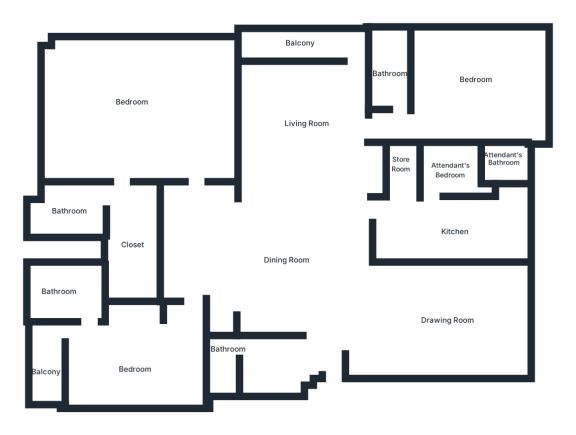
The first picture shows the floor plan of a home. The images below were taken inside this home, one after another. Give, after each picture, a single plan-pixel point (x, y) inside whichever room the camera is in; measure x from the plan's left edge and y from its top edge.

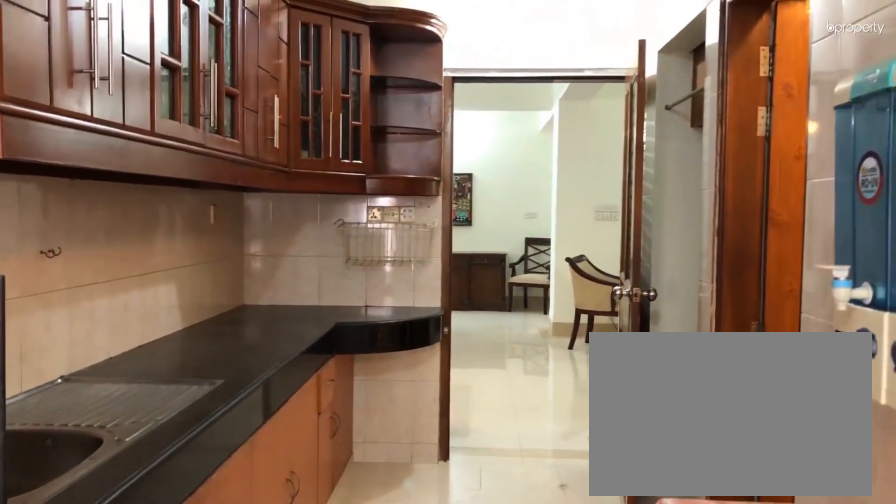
(446, 233)
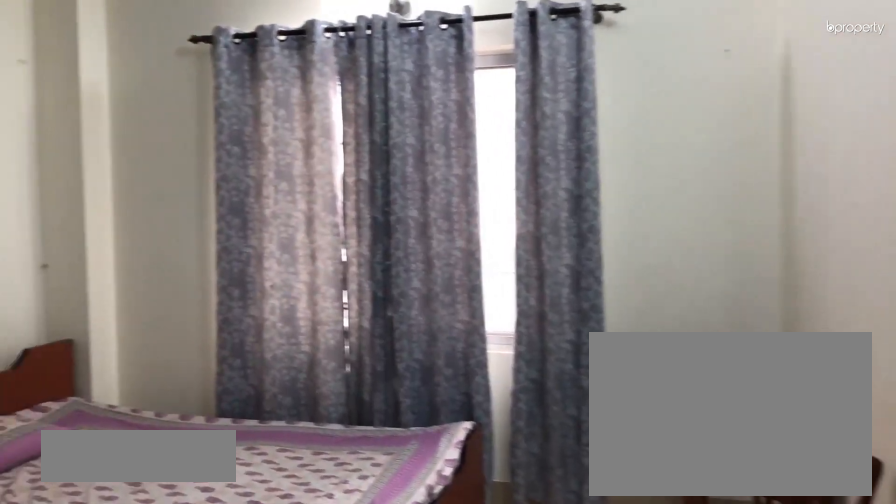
(464, 86)
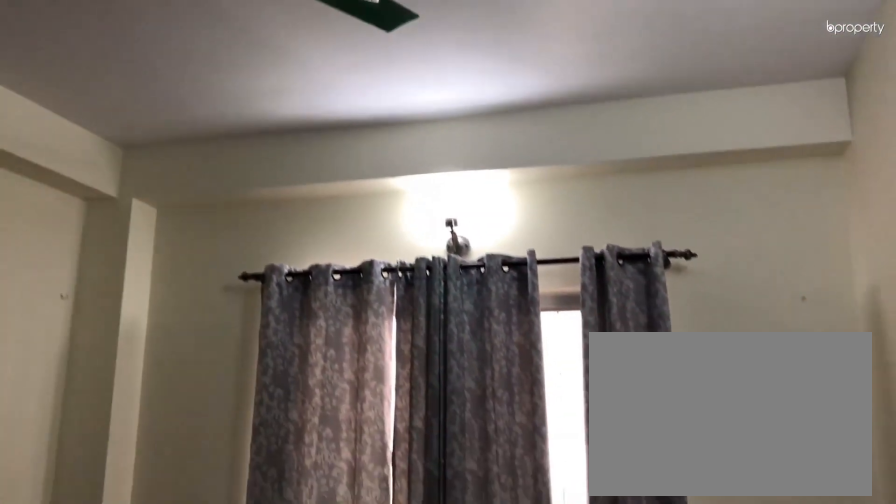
(464, 86)
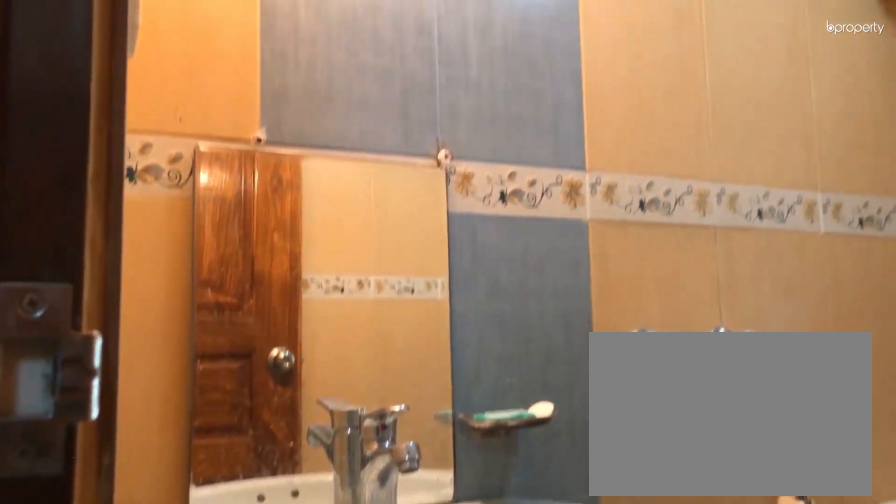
(391, 66)
